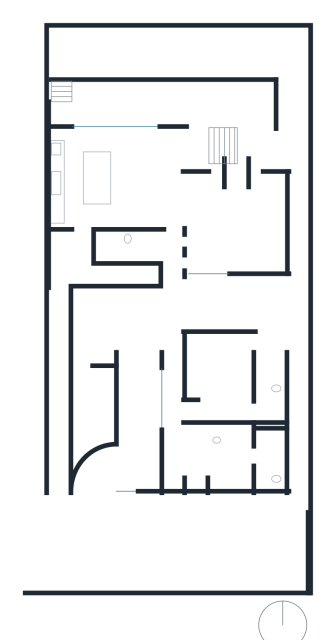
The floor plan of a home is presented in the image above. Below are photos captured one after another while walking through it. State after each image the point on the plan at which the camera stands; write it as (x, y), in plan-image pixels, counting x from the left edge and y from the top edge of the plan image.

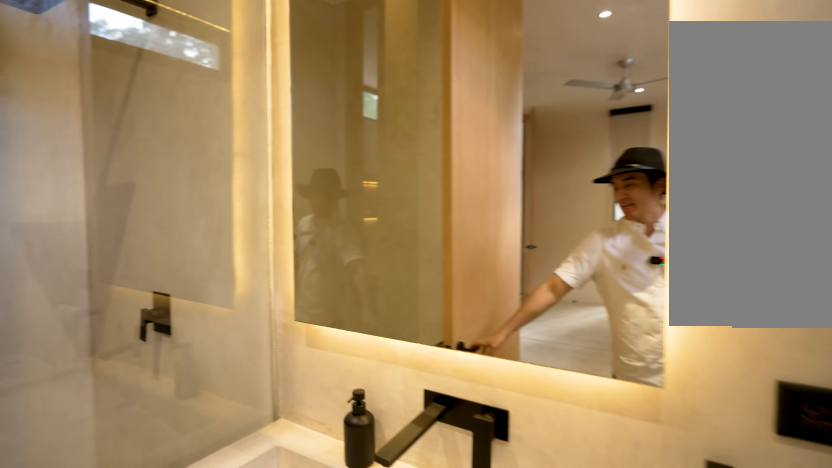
(252, 456)
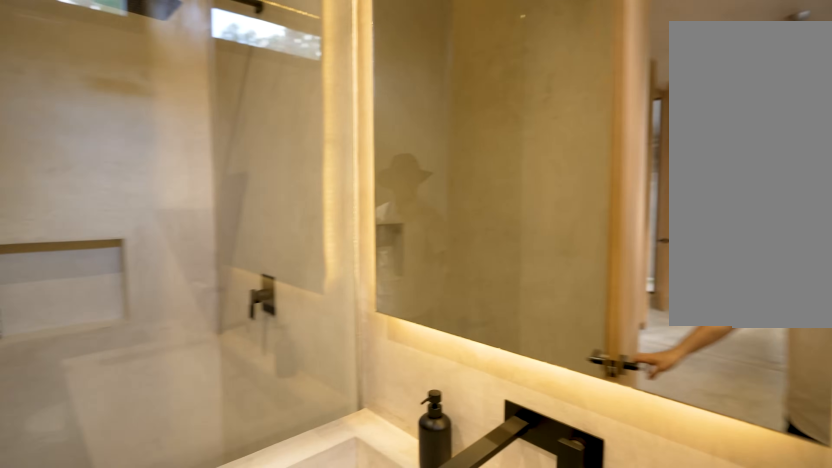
(253, 457)
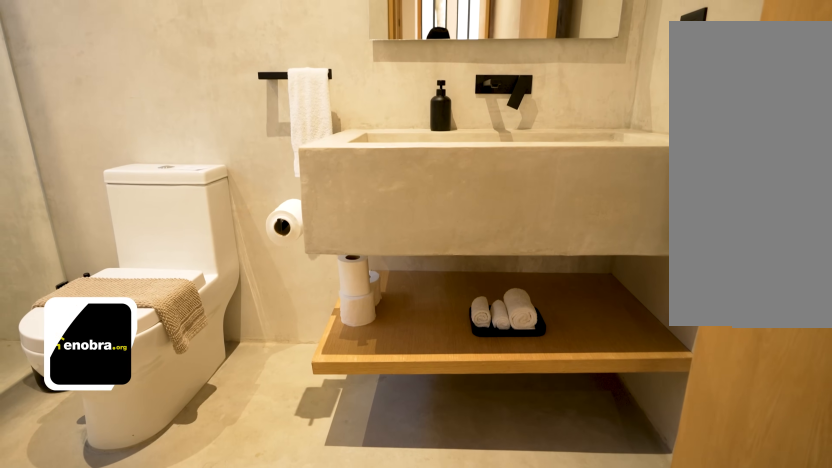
(265, 407)
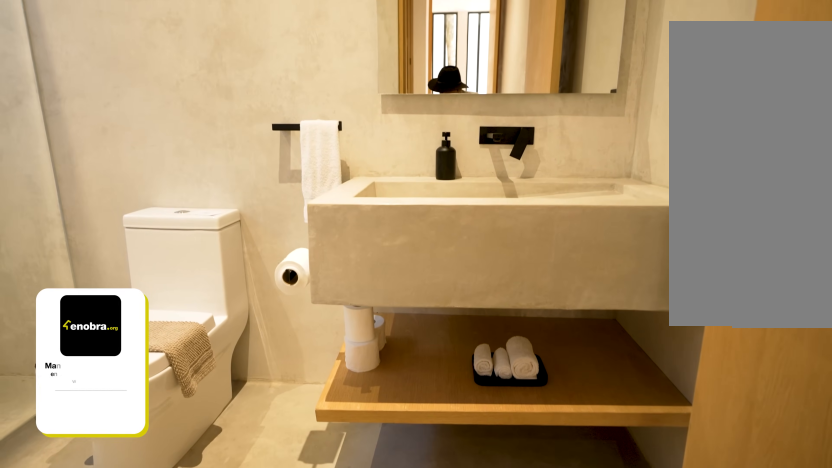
(265, 407)
